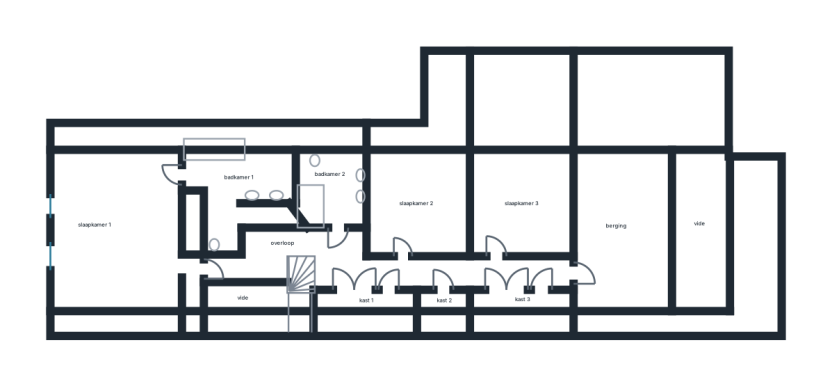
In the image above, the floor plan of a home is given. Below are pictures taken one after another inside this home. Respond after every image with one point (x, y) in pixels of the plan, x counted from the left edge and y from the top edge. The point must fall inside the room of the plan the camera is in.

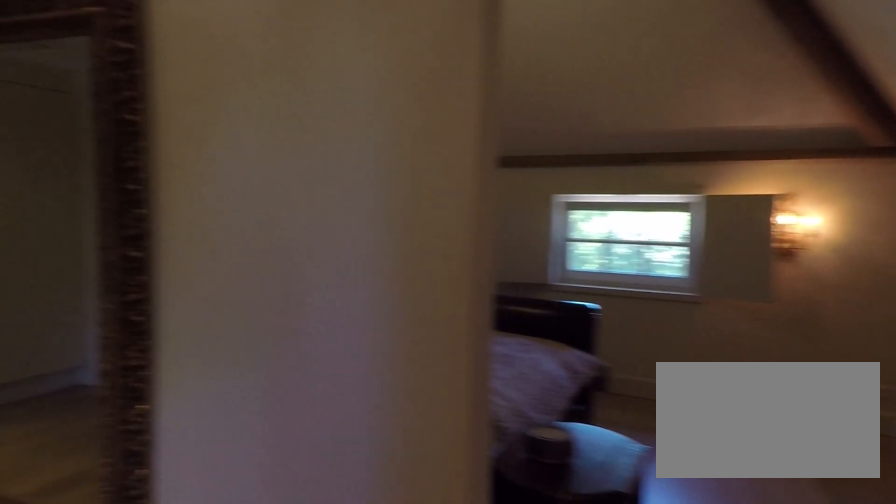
(123, 233)
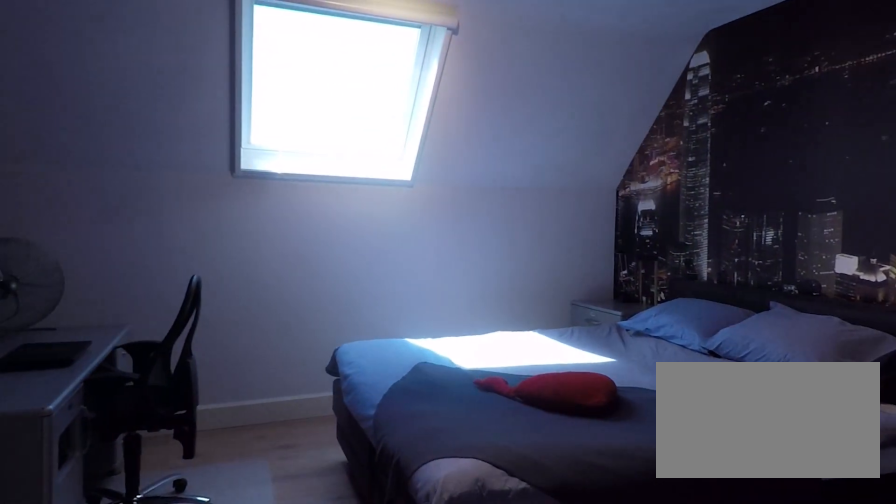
(522, 202)
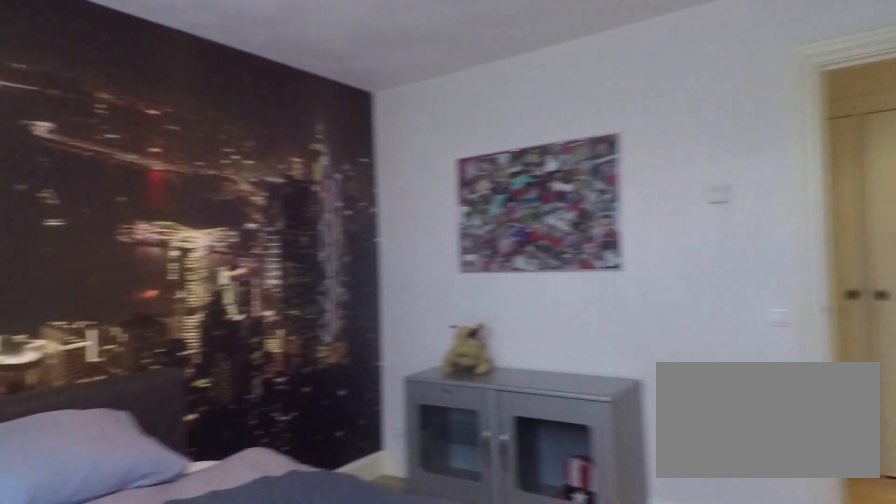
(522, 202)
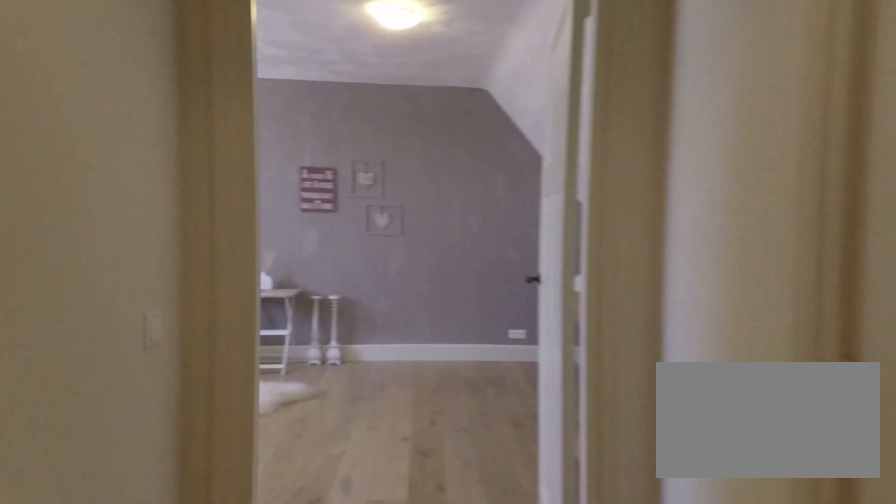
(371, 264)
